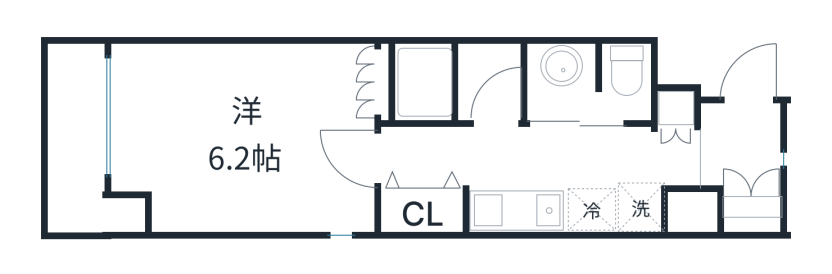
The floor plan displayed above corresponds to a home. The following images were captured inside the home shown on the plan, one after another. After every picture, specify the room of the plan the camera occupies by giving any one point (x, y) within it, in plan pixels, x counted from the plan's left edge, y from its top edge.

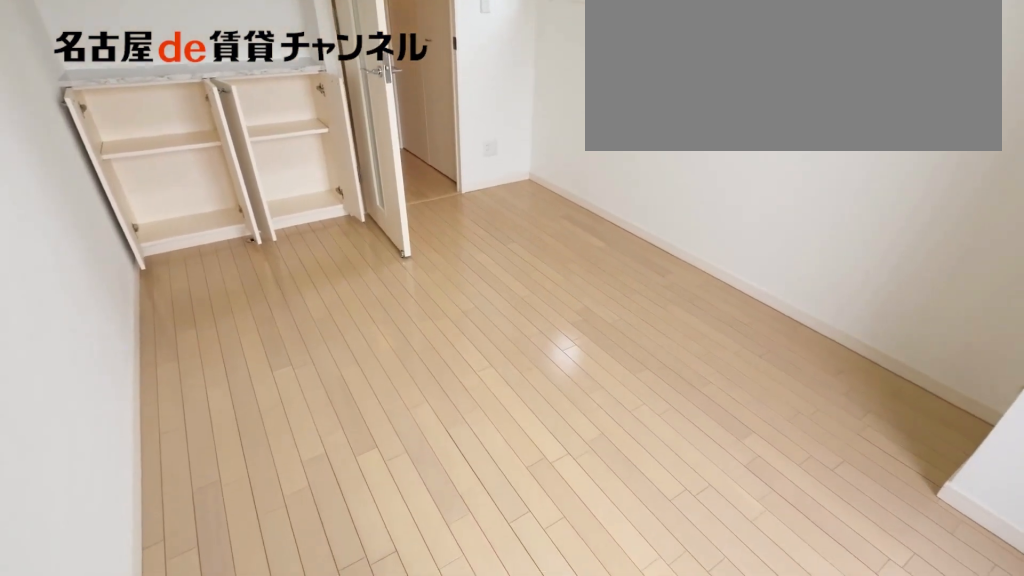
(242, 136)
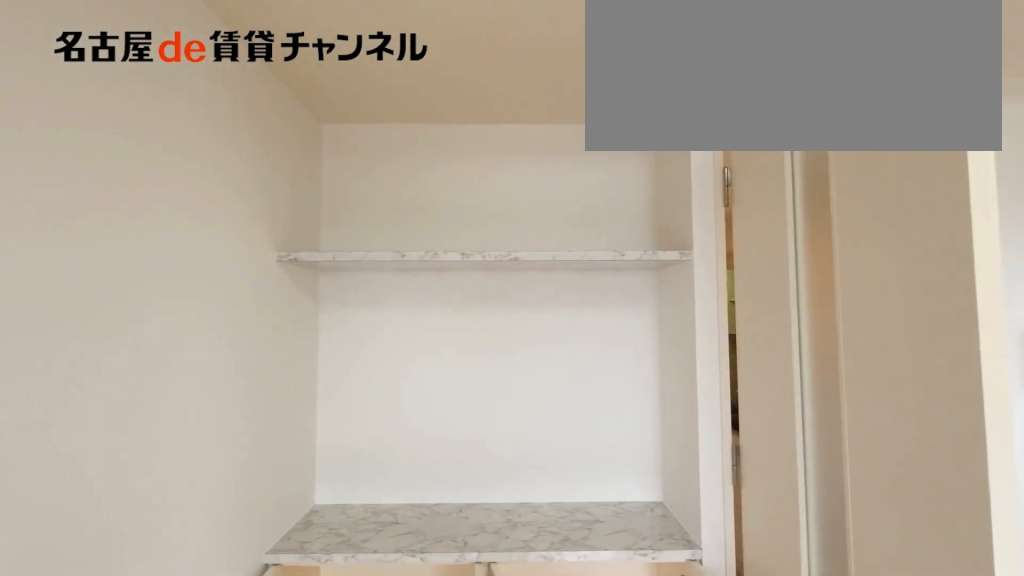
(242, 136)
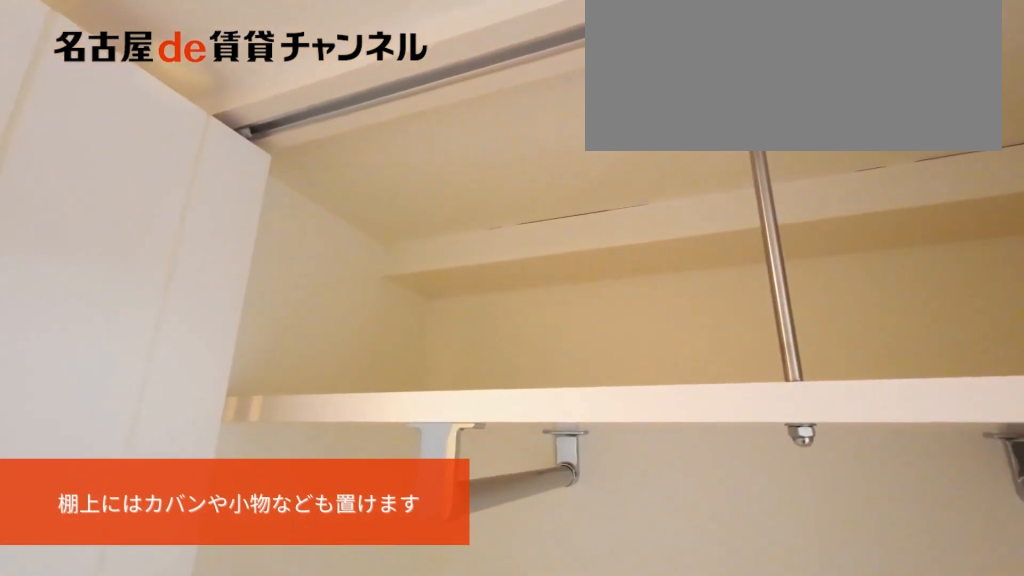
(424, 209)
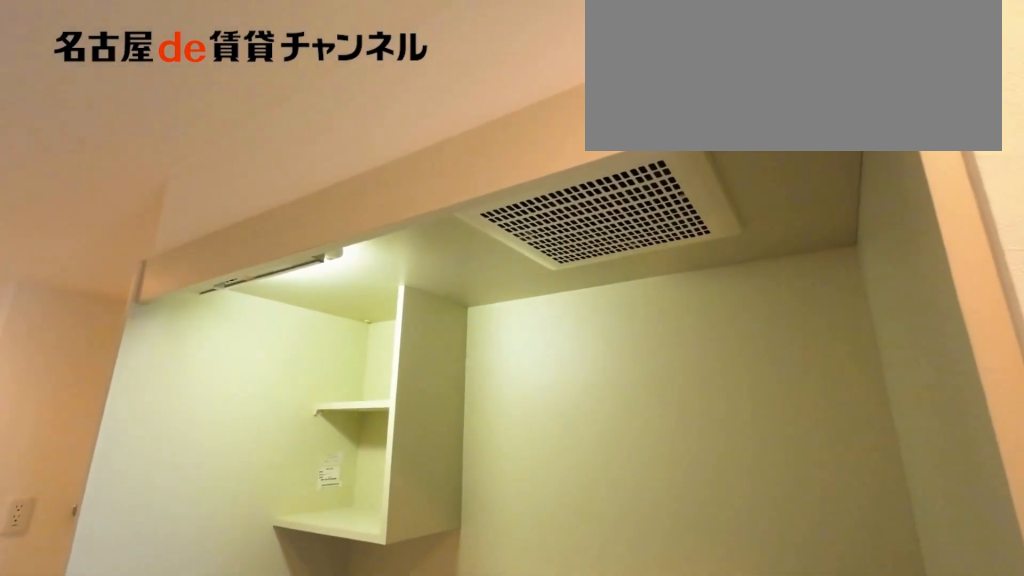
(538, 210)
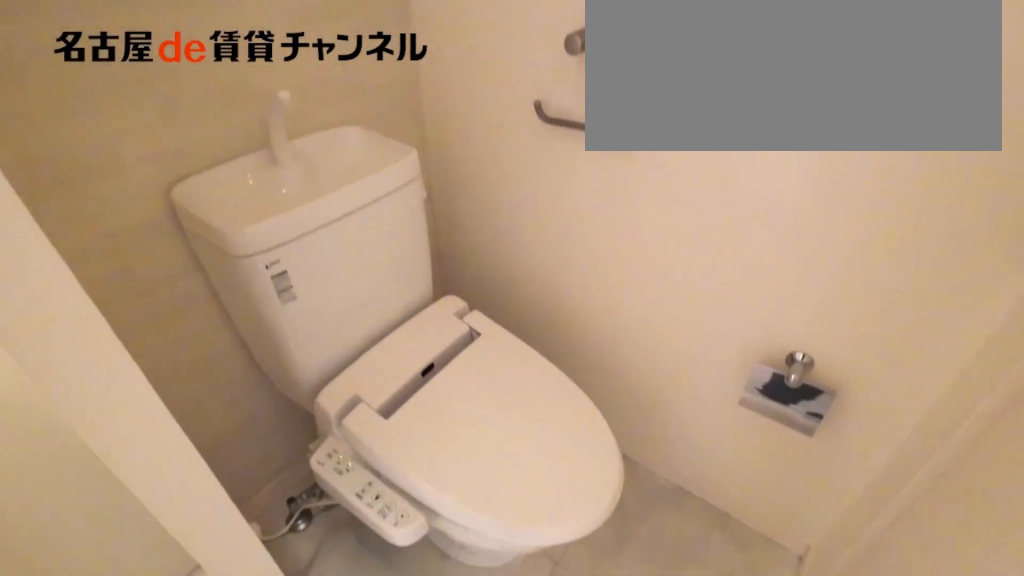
(589, 84)
